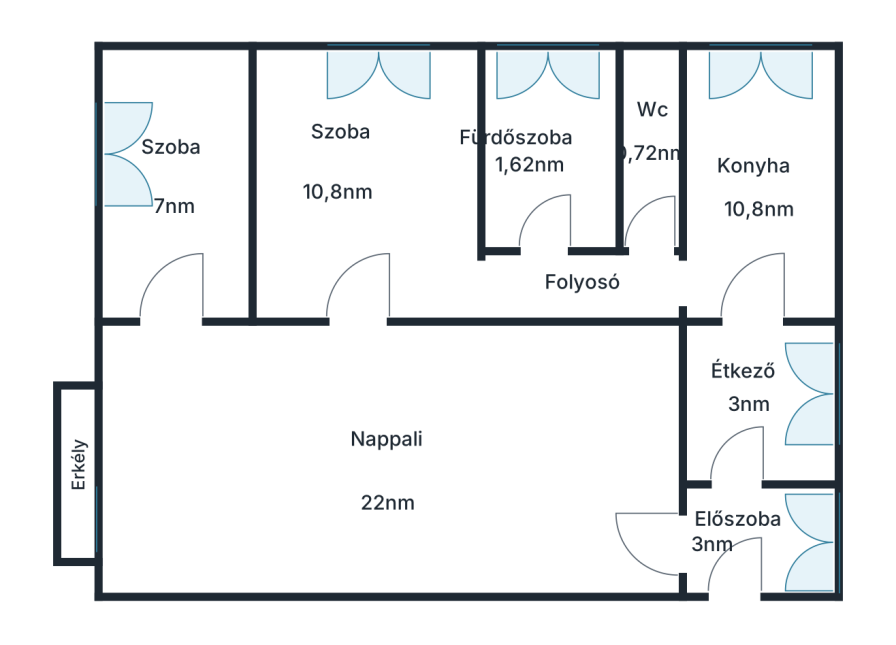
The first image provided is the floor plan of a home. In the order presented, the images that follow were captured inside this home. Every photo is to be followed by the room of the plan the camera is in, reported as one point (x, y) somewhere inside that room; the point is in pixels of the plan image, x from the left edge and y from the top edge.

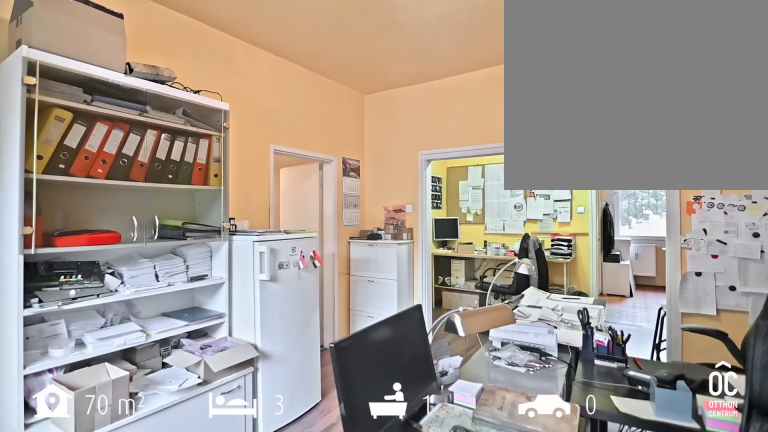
(378, 467)
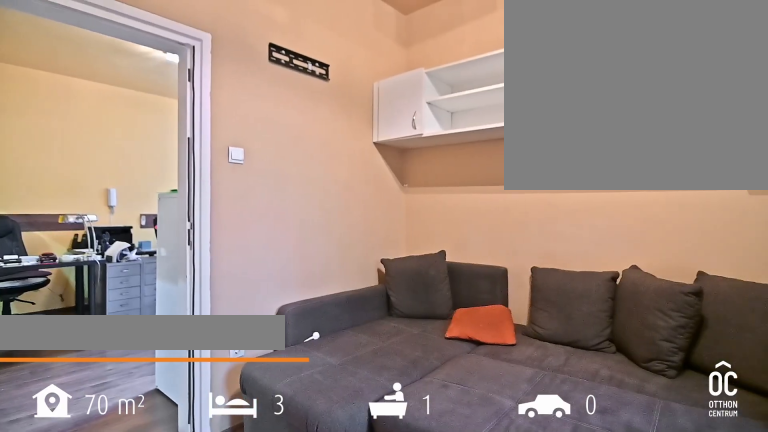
(370, 187)
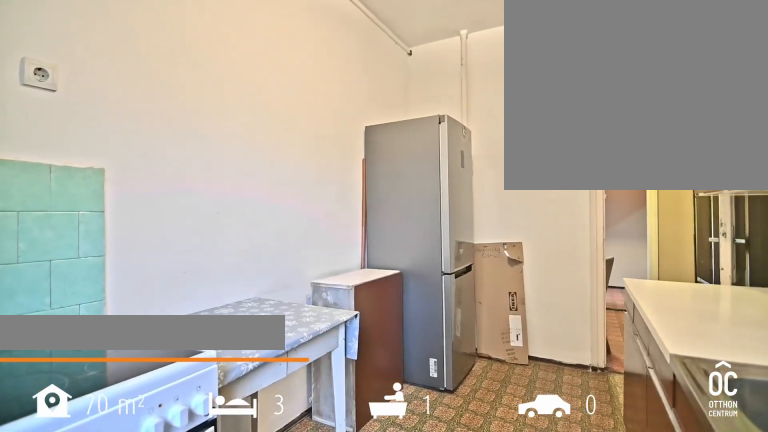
(756, 184)
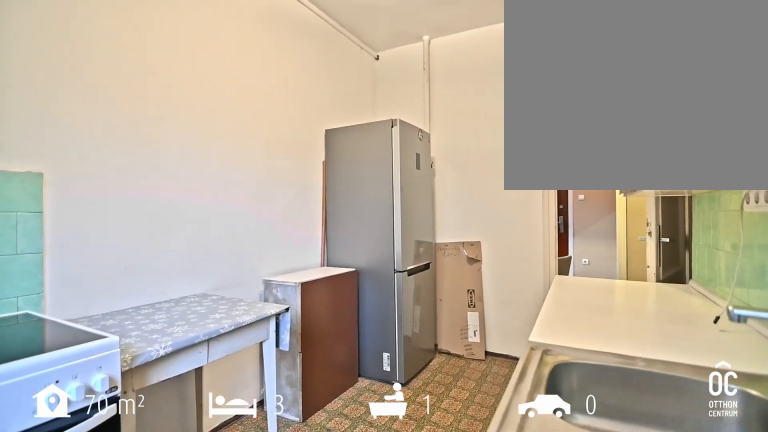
(756, 184)
